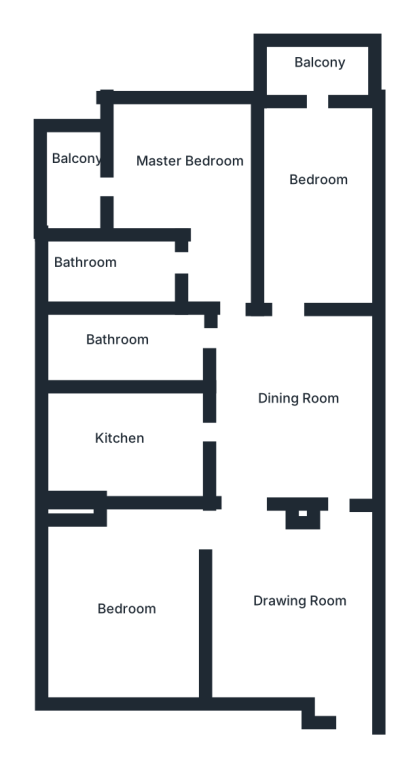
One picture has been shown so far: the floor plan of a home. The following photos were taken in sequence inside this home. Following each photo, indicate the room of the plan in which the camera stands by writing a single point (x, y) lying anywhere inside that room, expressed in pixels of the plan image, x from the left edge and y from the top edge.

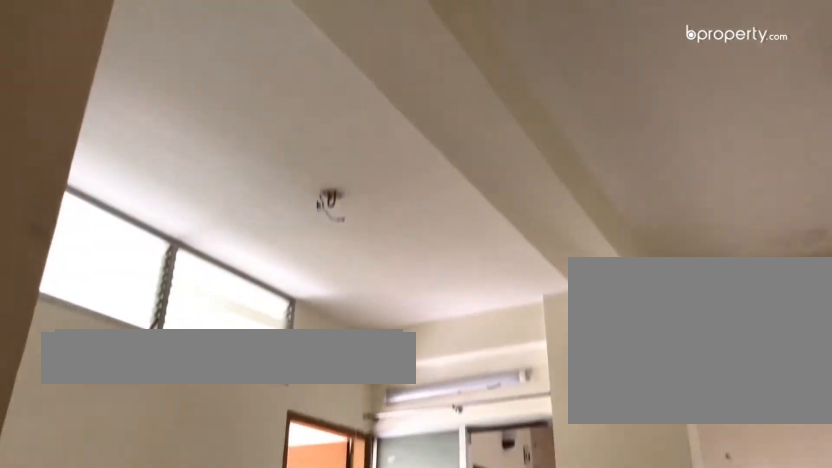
(338, 573)
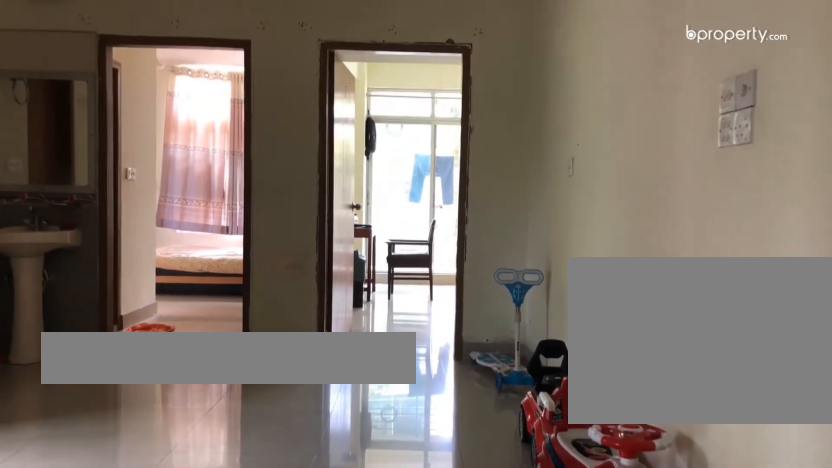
(290, 420)
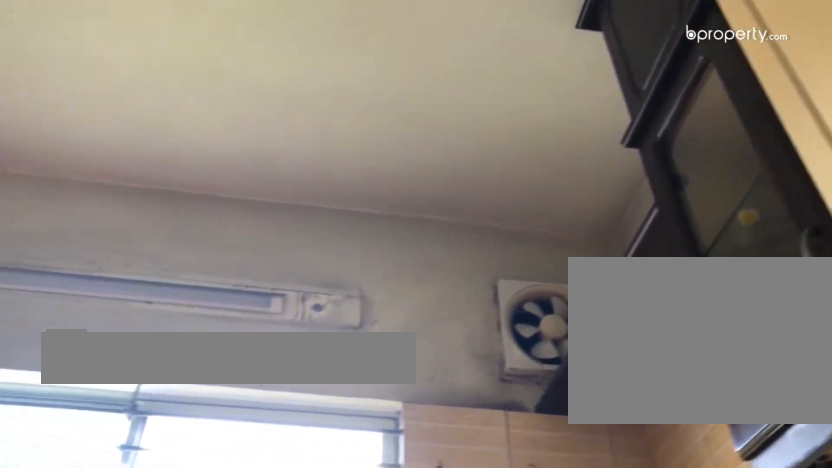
(139, 439)
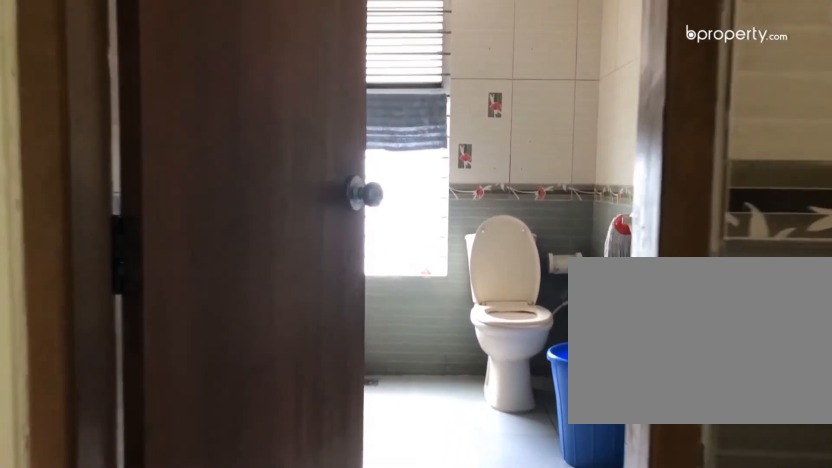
(149, 343)
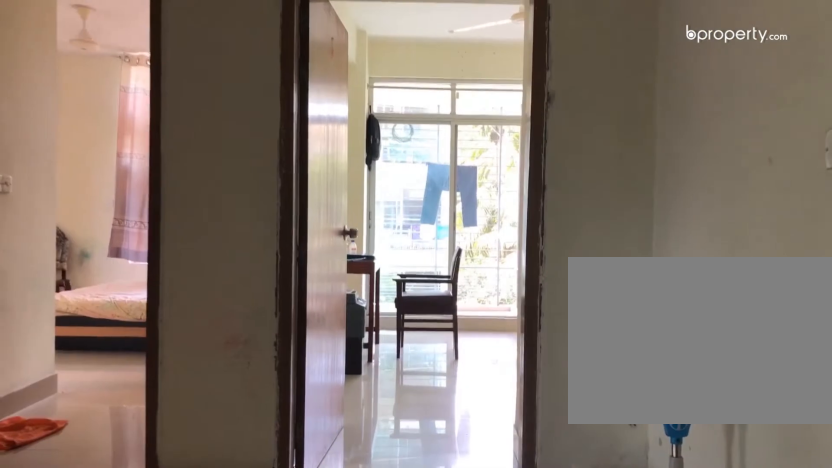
(286, 347)
